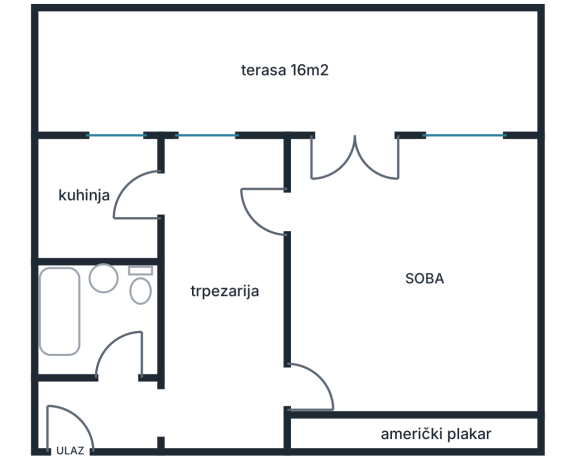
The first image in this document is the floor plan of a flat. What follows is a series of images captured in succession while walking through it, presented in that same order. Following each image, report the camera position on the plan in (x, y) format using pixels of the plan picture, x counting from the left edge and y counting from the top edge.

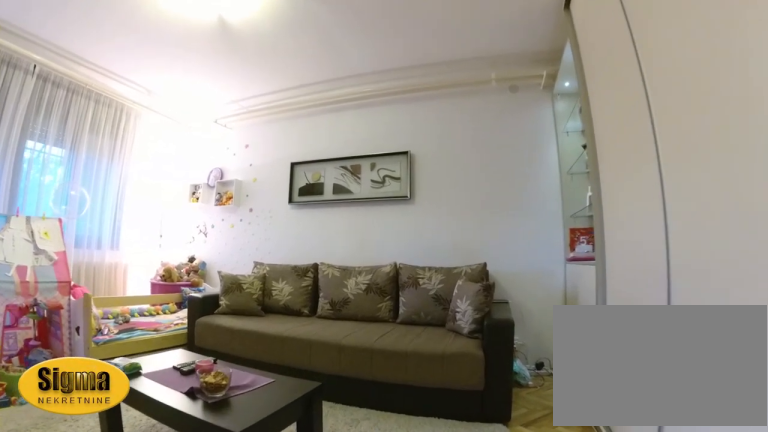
(333, 393)
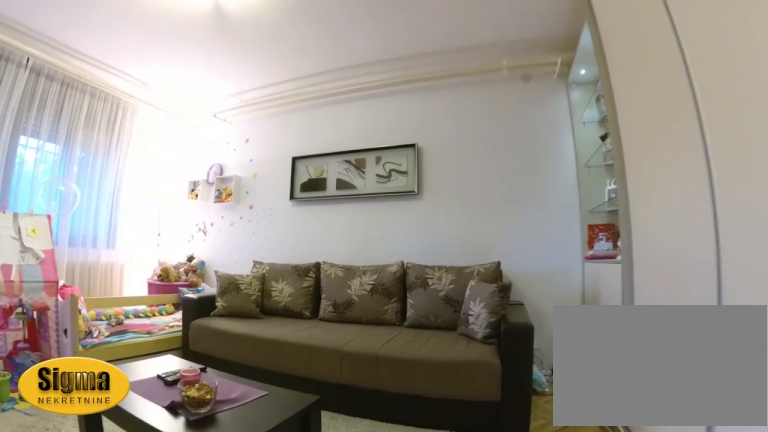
(343, 392)
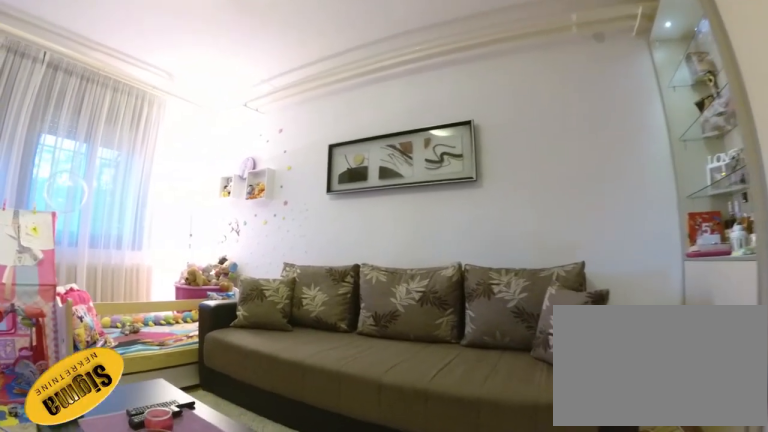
(375, 392)
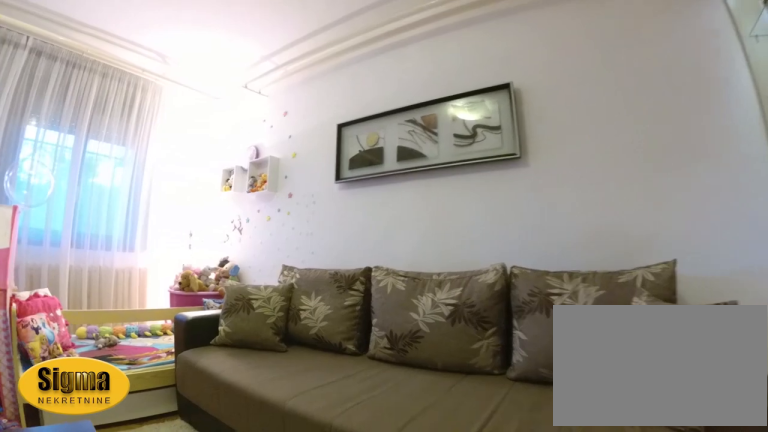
(407, 389)
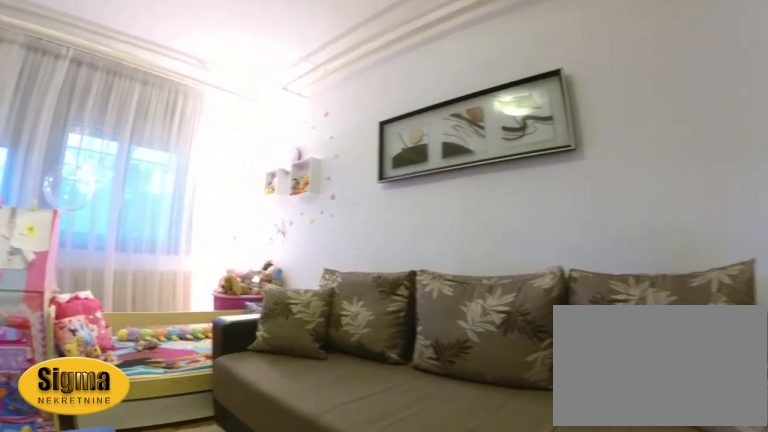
(416, 388)
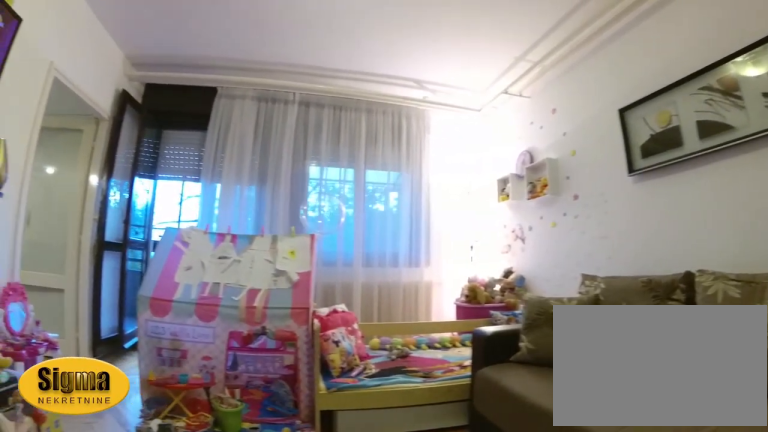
(431, 389)
